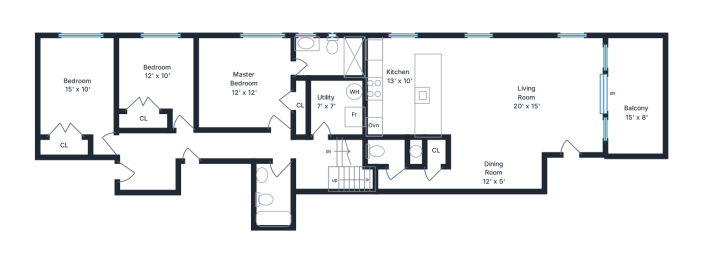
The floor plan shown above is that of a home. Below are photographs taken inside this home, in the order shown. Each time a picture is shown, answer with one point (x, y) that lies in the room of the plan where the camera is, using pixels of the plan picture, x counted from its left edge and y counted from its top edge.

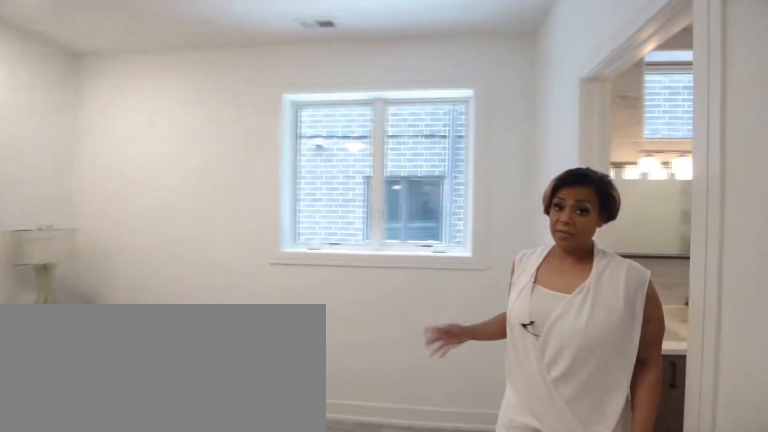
(242, 81)
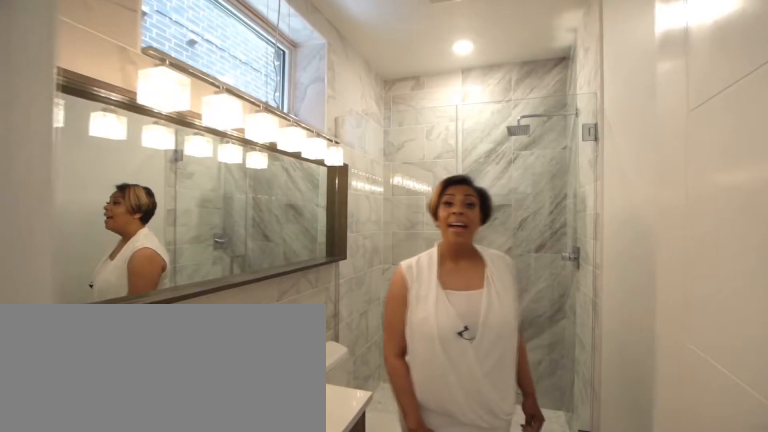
(323, 62)
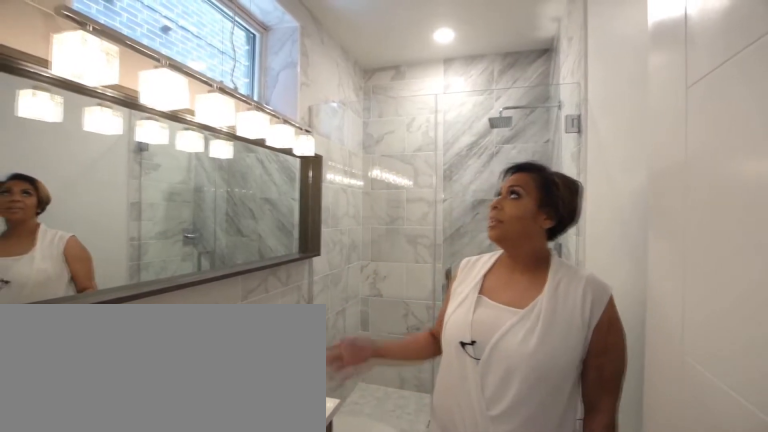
(323, 62)
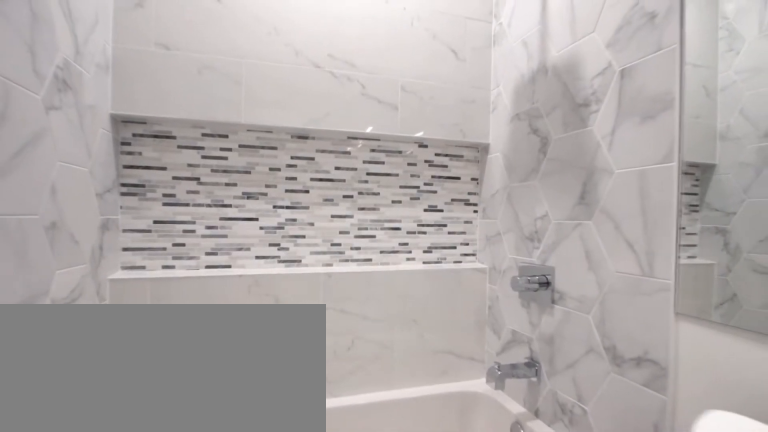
(279, 190)
